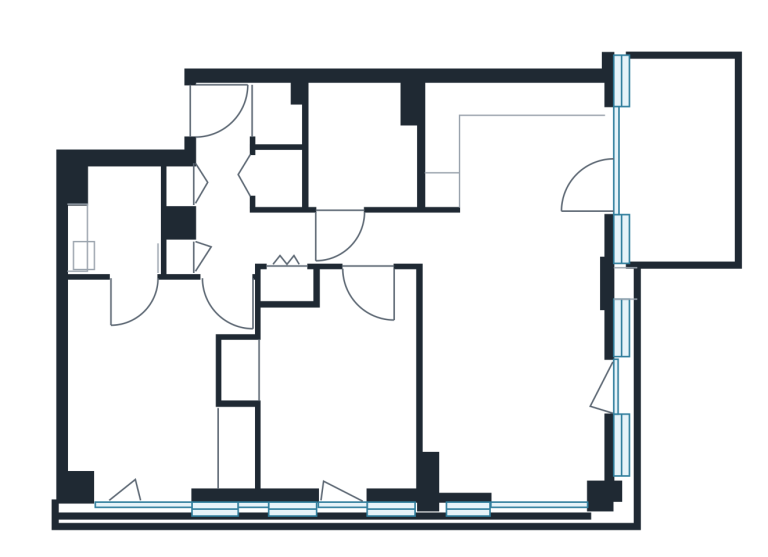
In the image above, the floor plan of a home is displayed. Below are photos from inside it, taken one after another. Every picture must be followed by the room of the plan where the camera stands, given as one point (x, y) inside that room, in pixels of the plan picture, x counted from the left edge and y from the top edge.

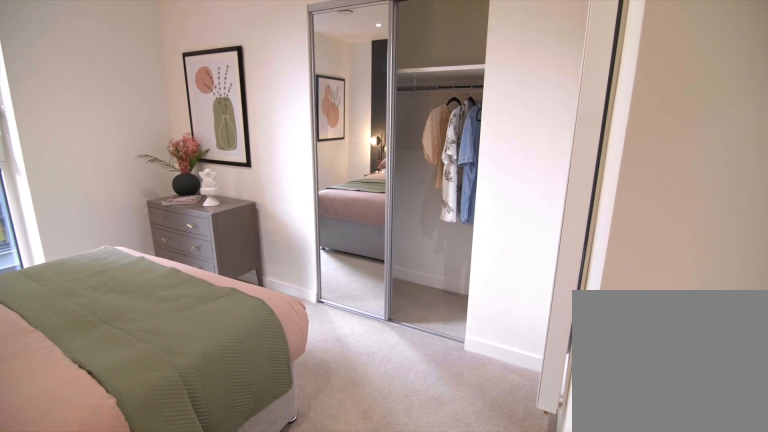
(332, 379)
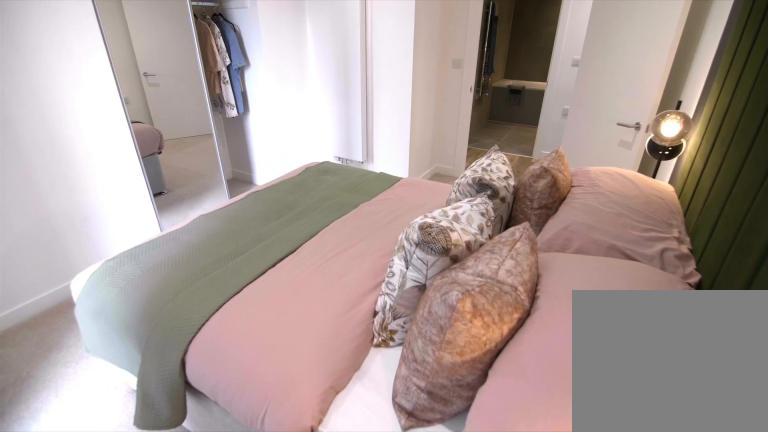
(332, 379)
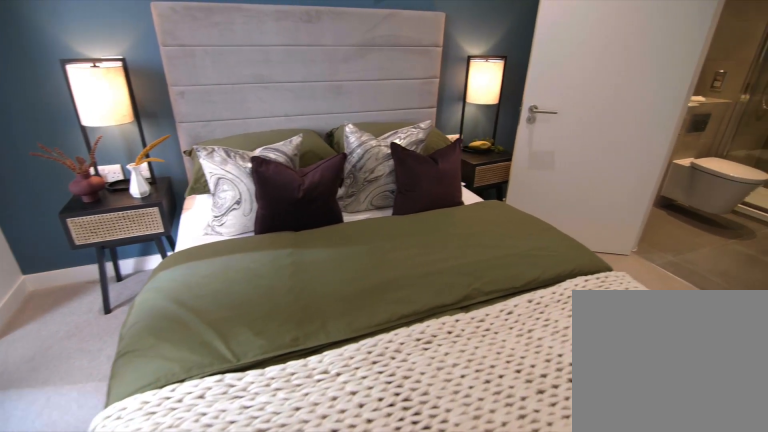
(156, 386)
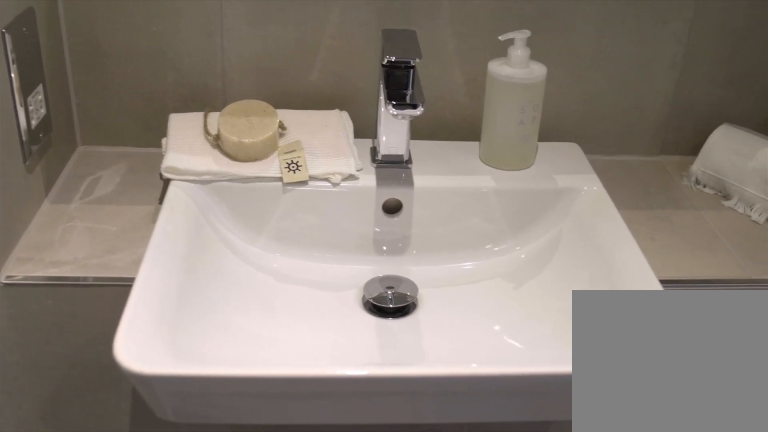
(360, 150)
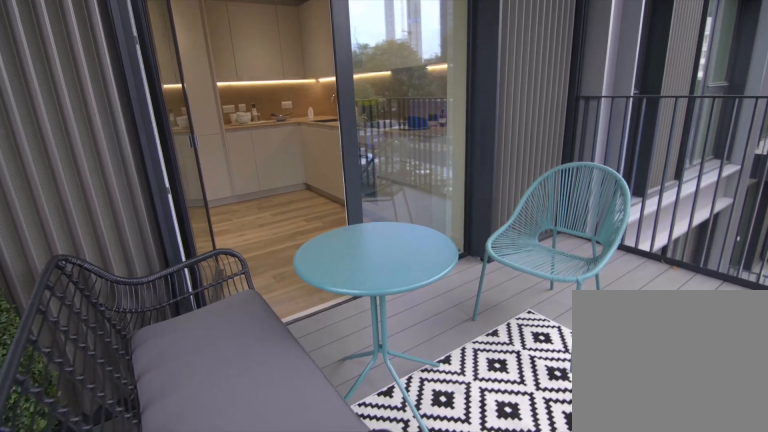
(676, 162)
